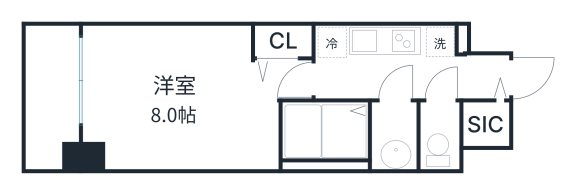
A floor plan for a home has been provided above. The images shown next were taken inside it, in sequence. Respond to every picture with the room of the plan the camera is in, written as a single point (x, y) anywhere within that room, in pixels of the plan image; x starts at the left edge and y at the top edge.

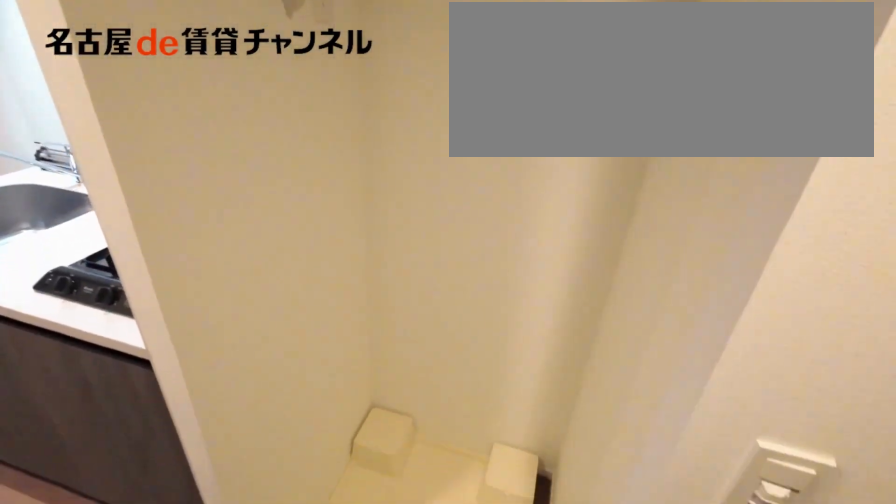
(445, 40)
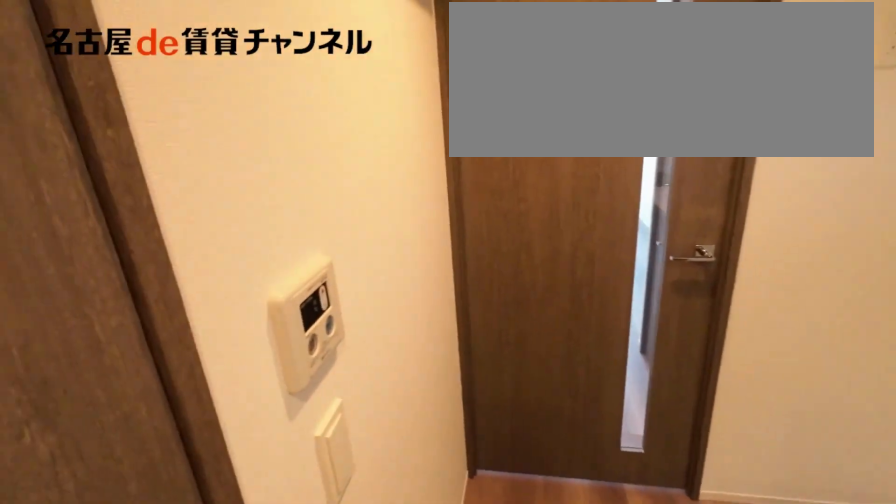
(387, 78)
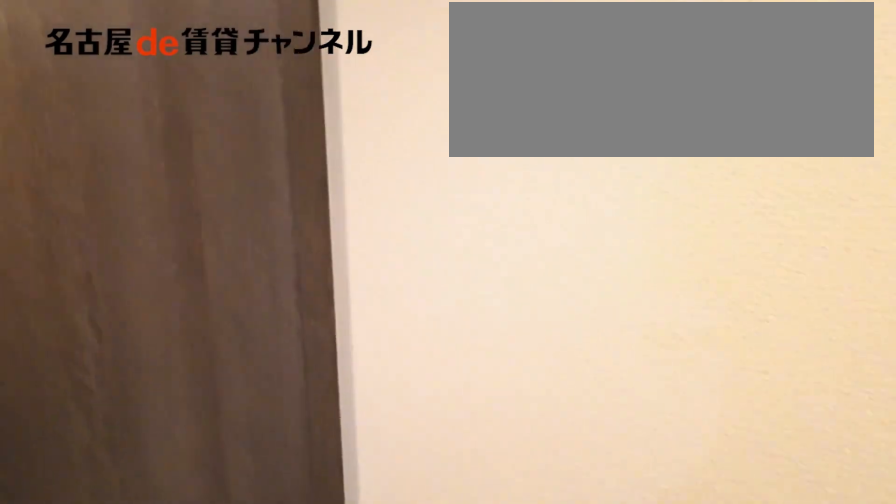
(387, 78)
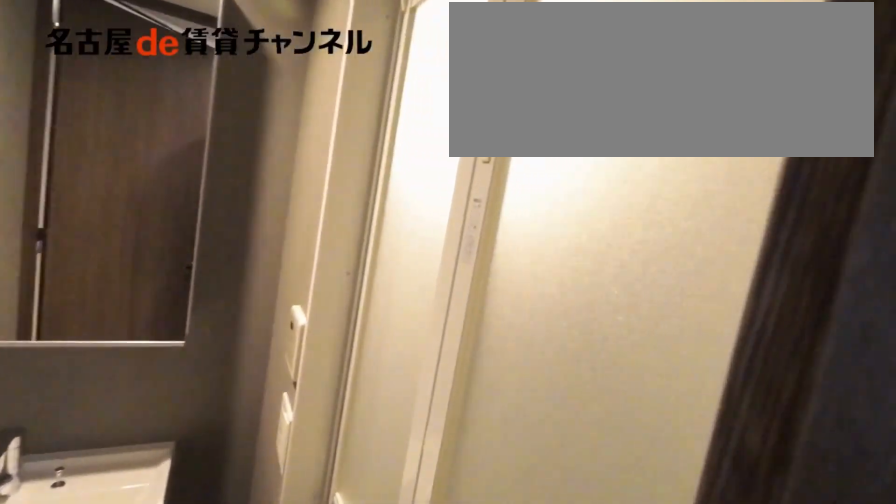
(393, 134)
